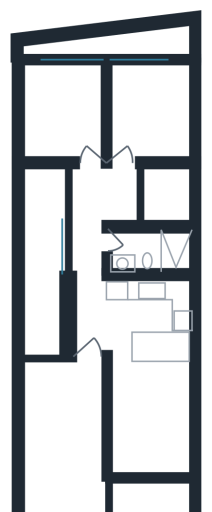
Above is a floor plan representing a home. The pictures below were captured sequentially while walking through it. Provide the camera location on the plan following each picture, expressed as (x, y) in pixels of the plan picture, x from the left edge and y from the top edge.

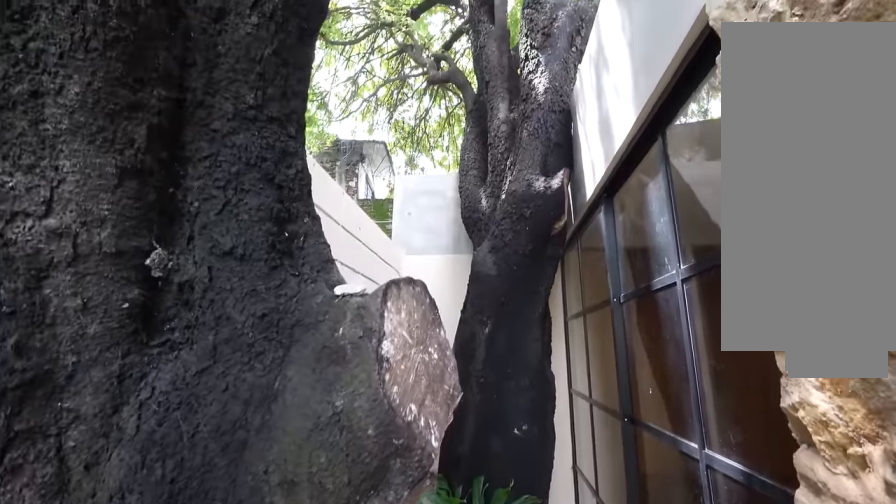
(52, 293)
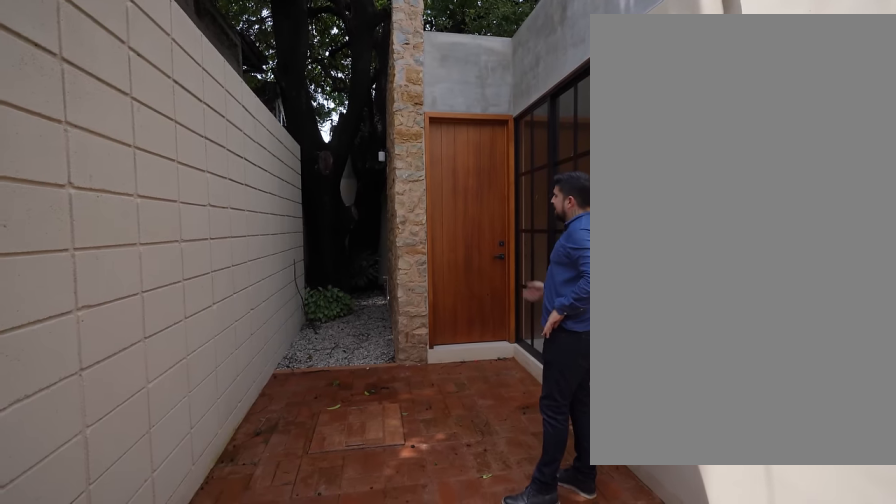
(64, 444)
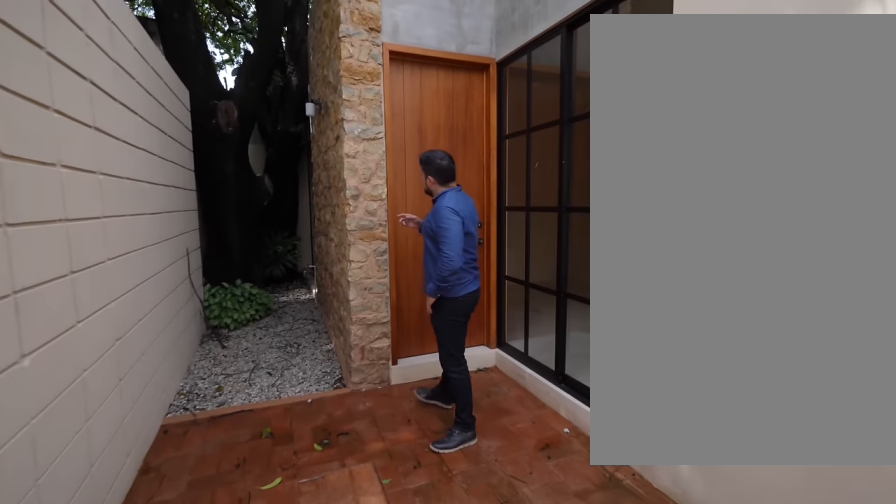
(64, 445)
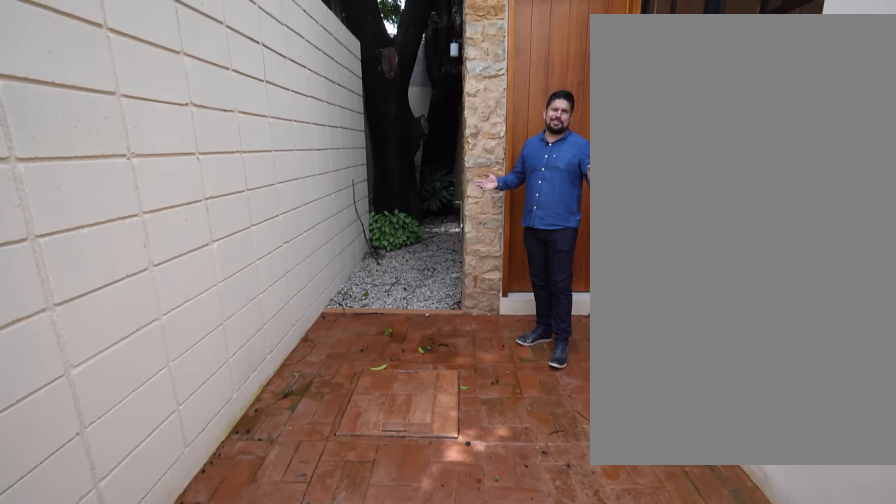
(72, 388)
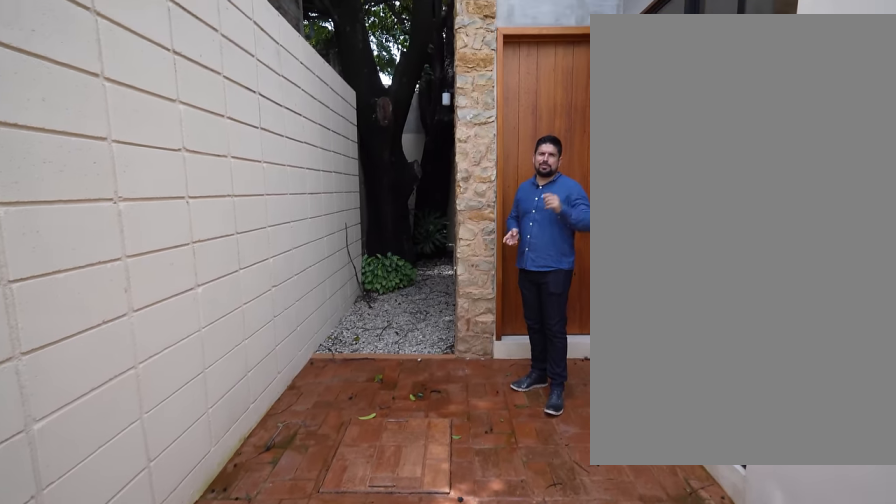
(59, 434)
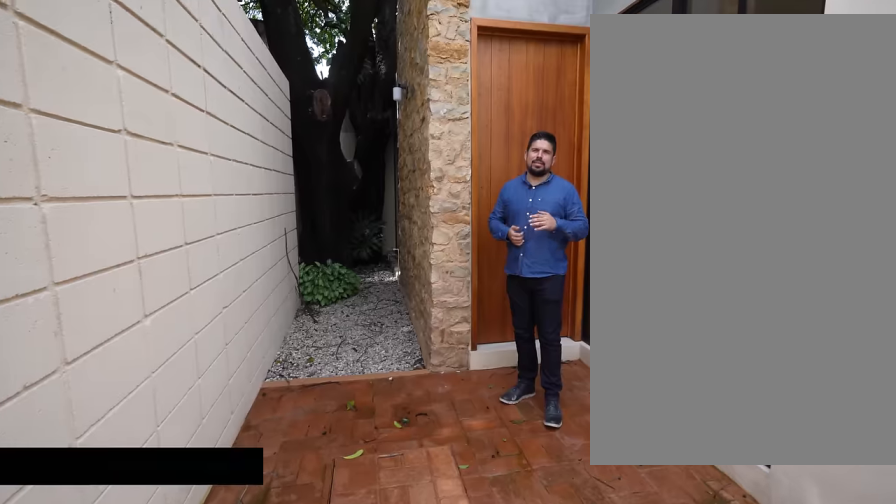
(60, 442)
